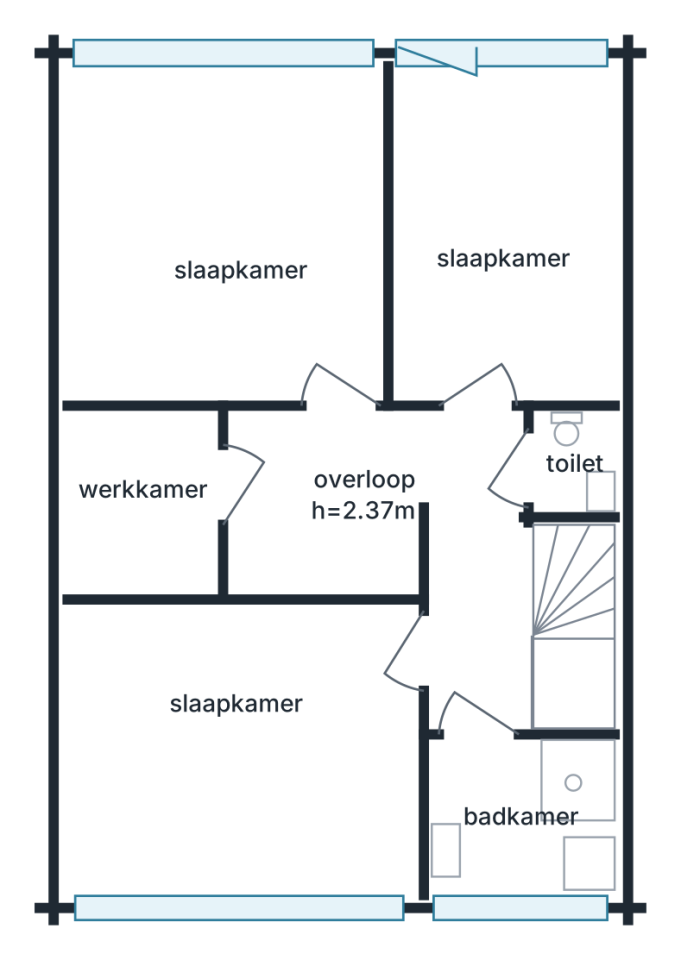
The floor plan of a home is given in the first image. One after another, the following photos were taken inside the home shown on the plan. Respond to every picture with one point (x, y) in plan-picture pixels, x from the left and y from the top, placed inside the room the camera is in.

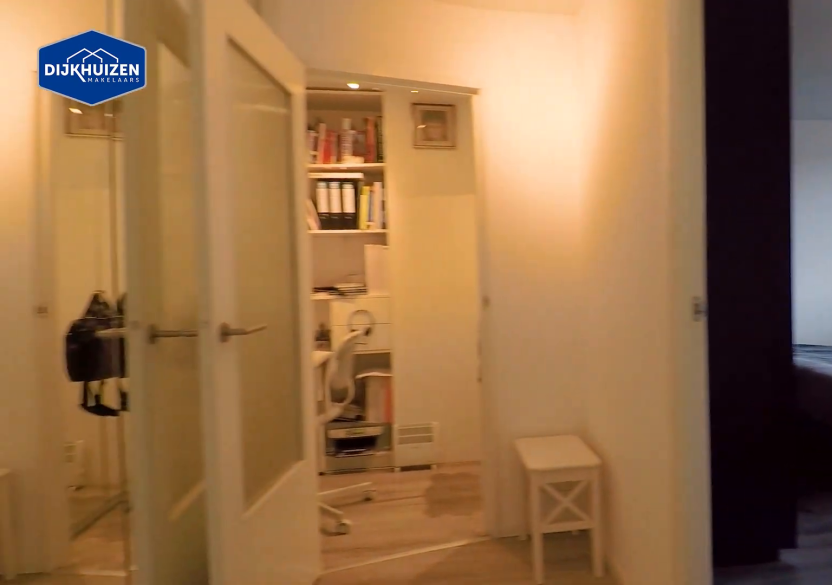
(479, 570)
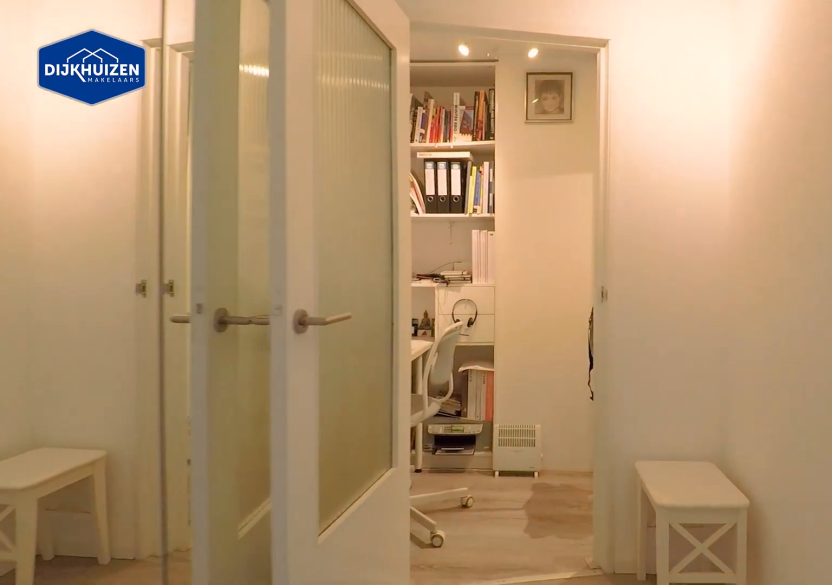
(479, 570)
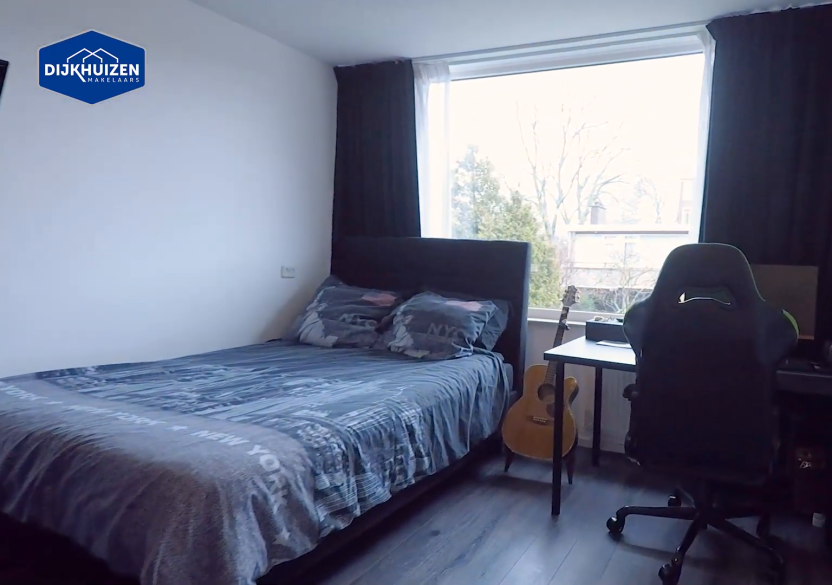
(232, 266)
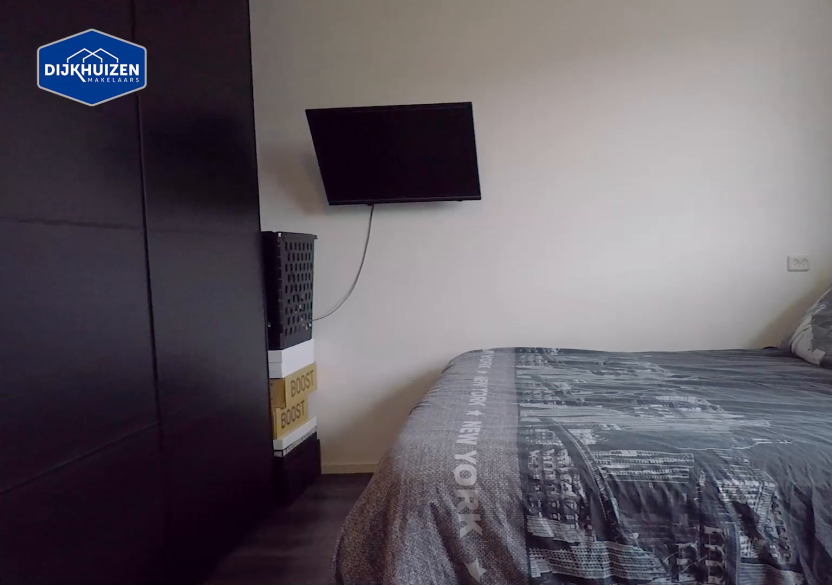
(232, 266)
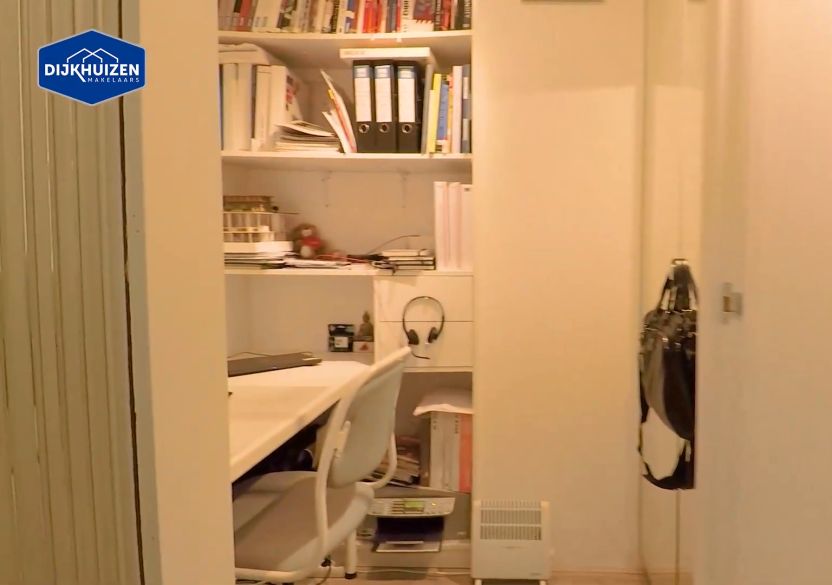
(477, 568)
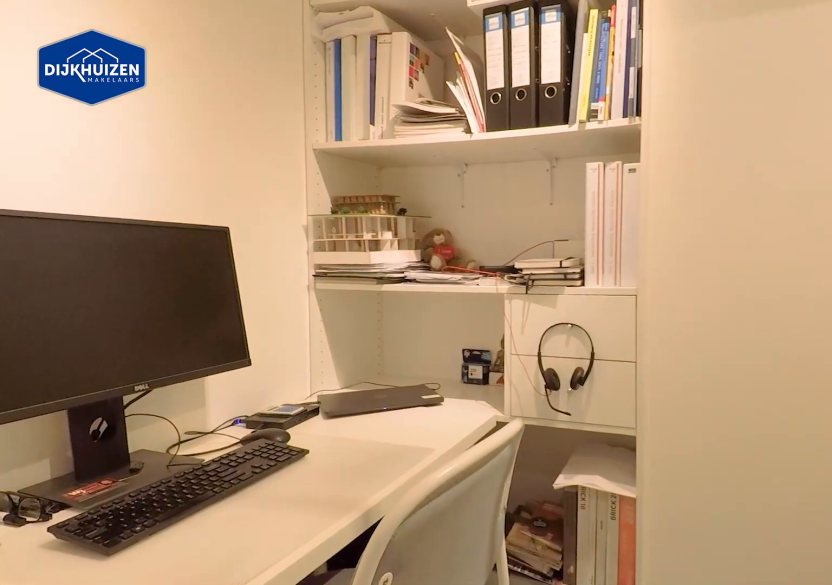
(144, 502)
